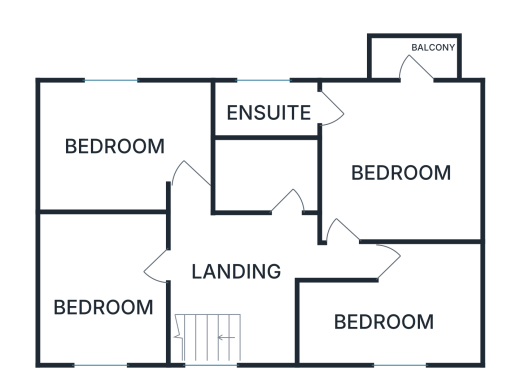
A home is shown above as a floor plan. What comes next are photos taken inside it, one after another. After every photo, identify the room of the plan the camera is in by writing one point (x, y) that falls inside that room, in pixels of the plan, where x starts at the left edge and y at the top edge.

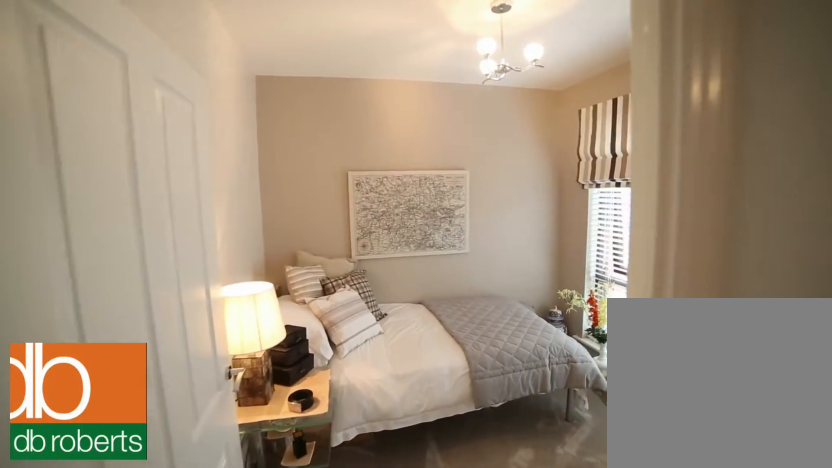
(397, 311)
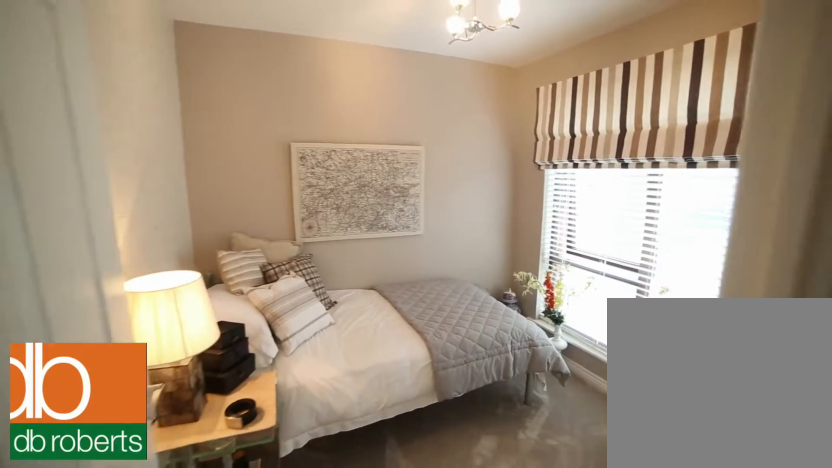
(397, 311)
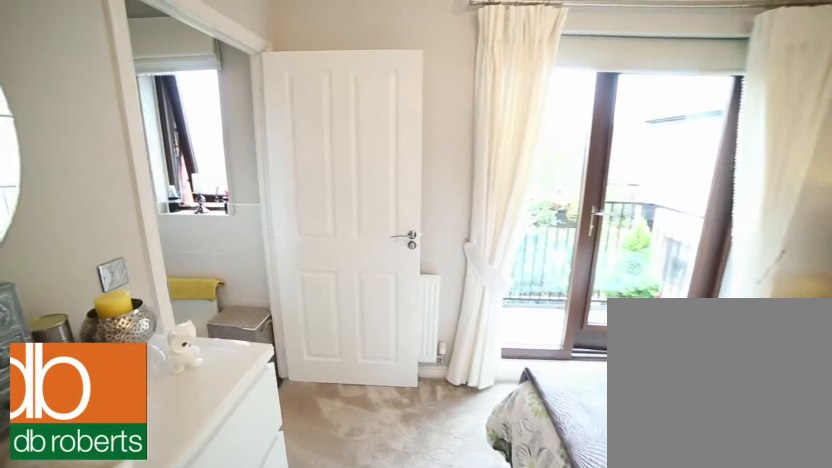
(382, 160)
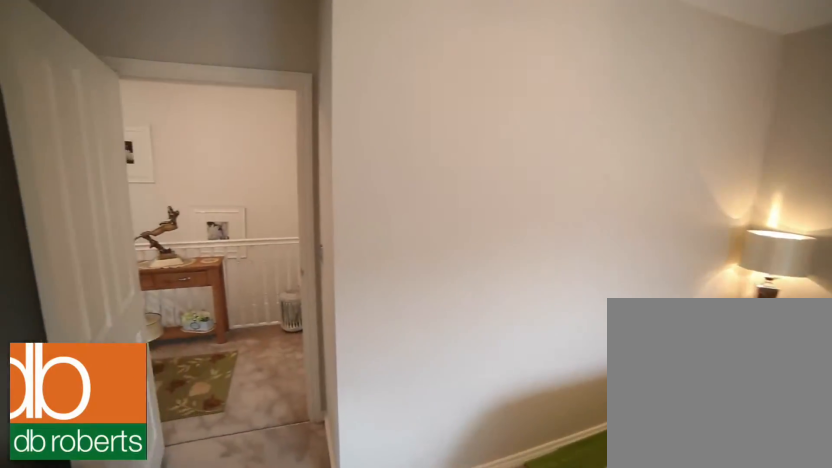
(121, 143)
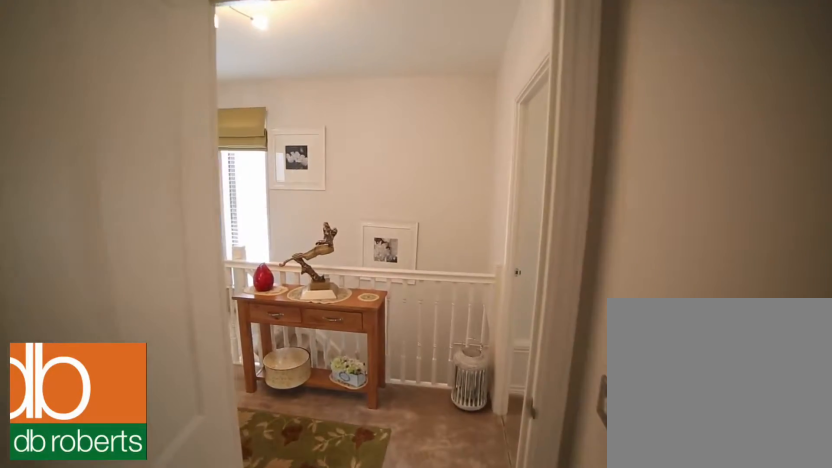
(121, 143)
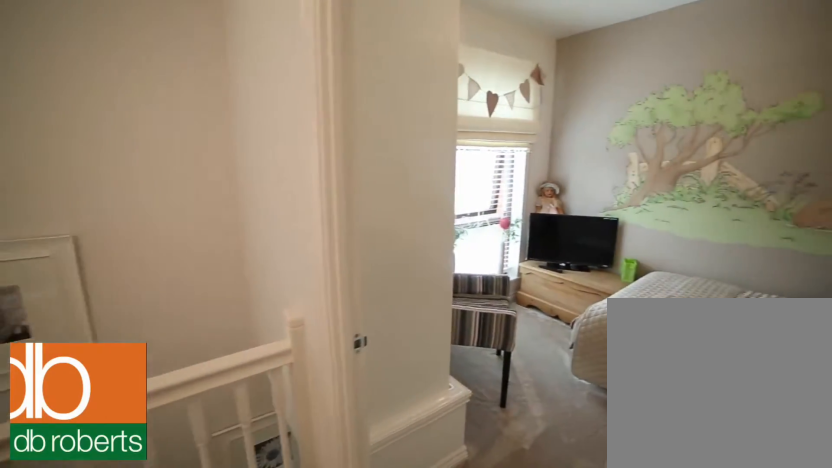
(252, 265)
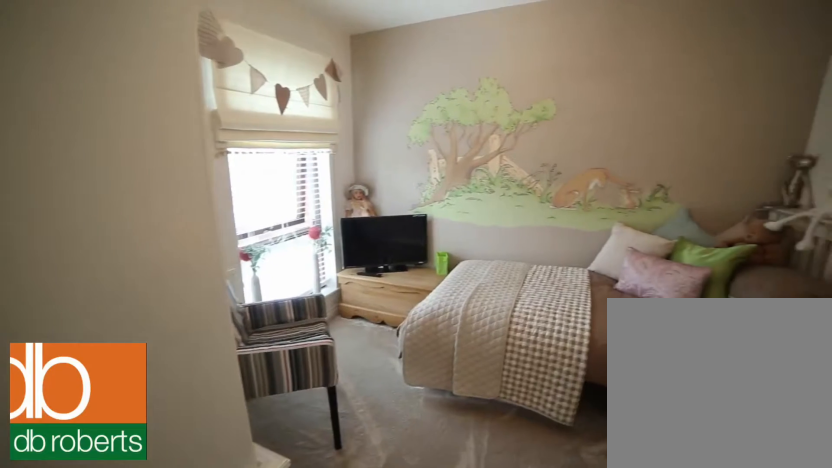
(101, 289)
